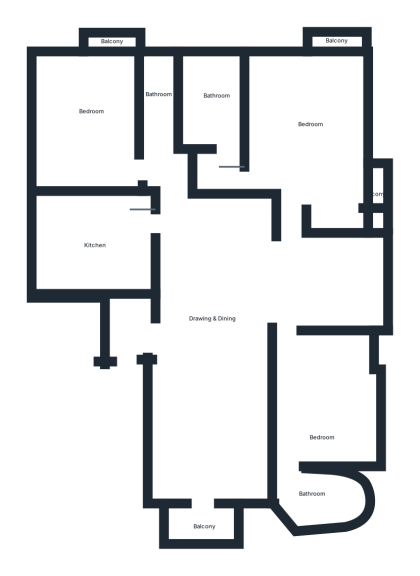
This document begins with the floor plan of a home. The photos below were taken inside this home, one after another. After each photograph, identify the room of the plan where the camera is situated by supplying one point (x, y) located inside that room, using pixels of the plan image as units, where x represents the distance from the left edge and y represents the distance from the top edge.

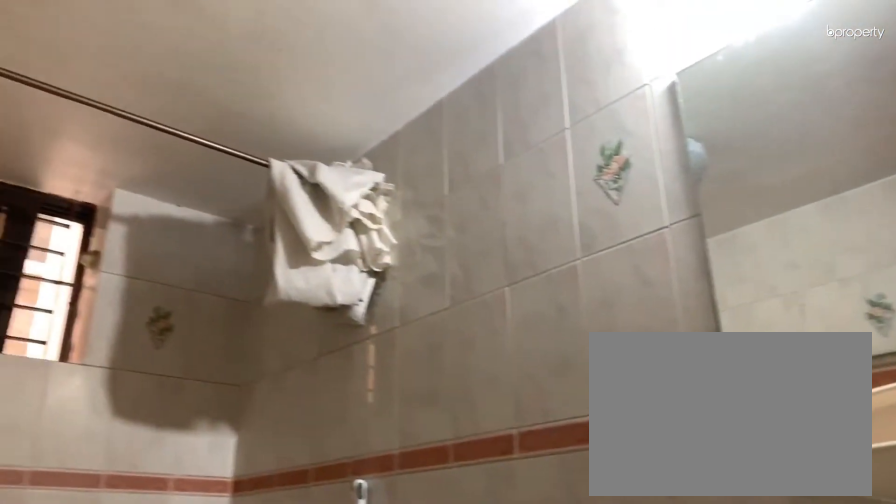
(163, 98)
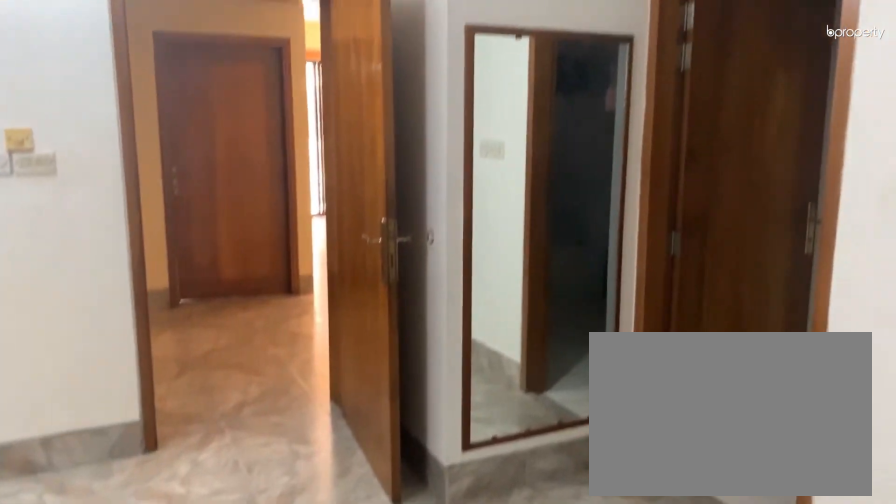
(311, 125)
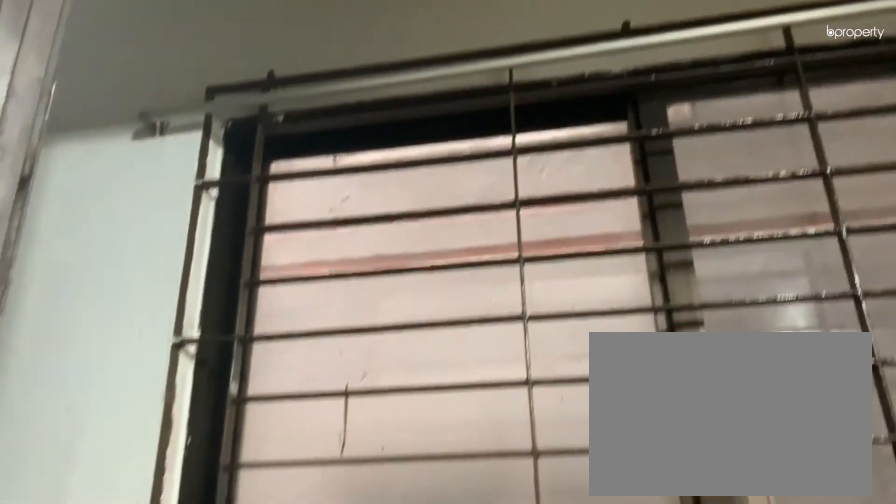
(381, 194)
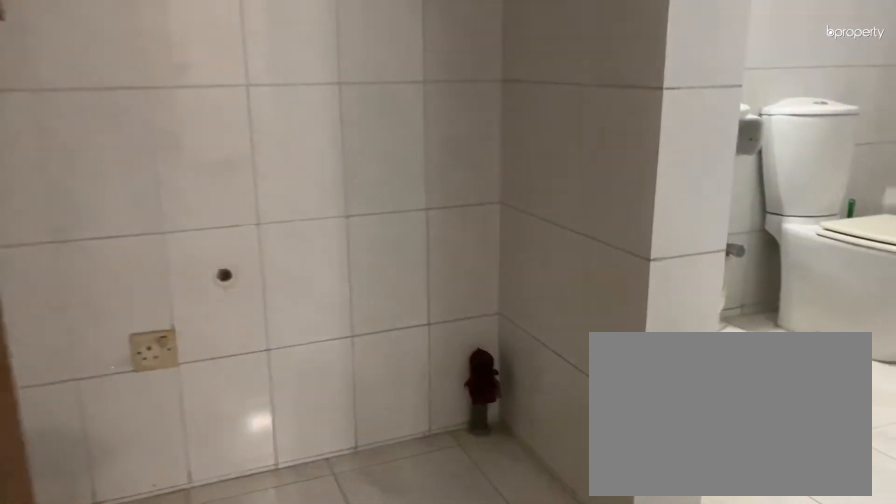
(214, 101)
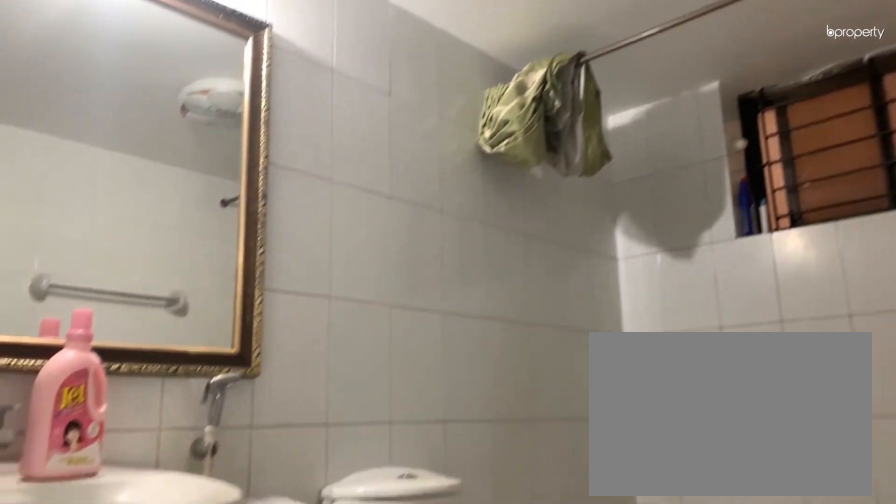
(214, 101)
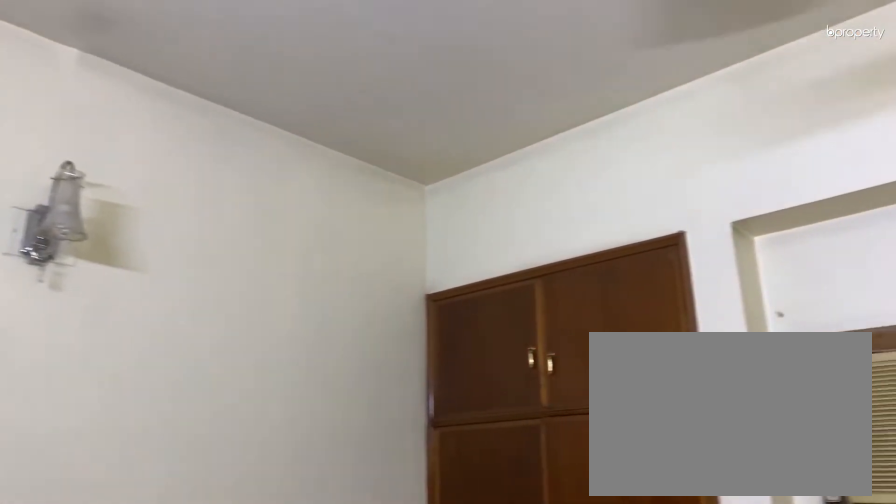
(323, 409)
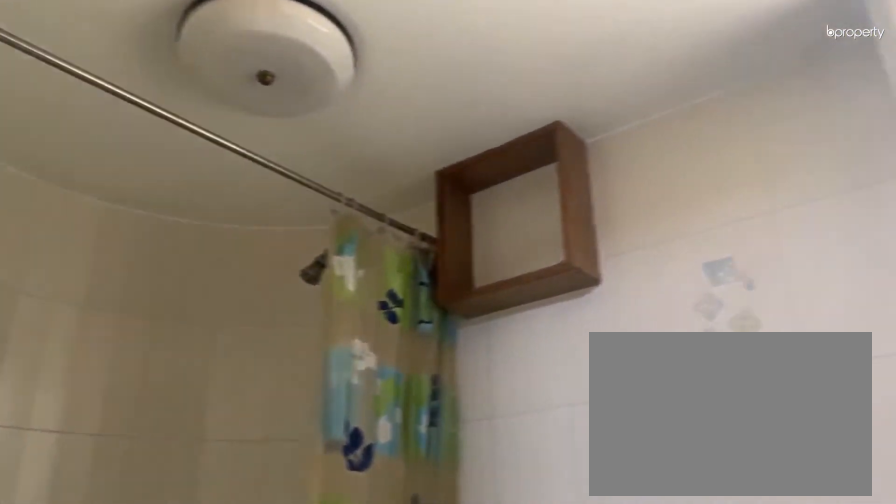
(323, 499)
